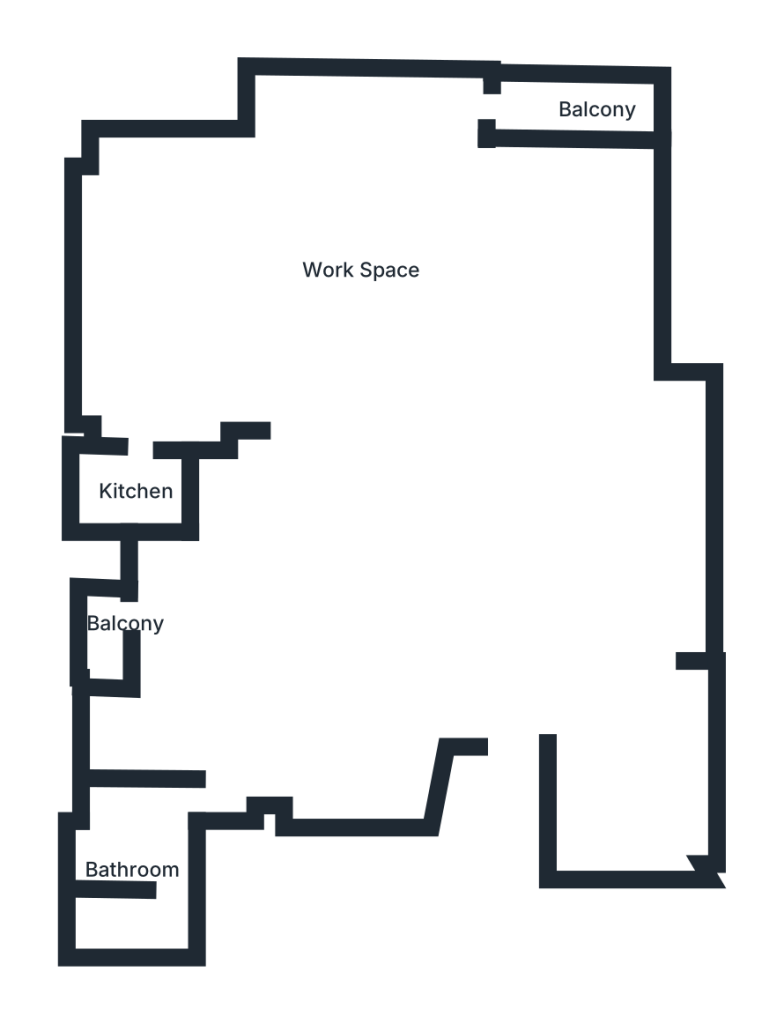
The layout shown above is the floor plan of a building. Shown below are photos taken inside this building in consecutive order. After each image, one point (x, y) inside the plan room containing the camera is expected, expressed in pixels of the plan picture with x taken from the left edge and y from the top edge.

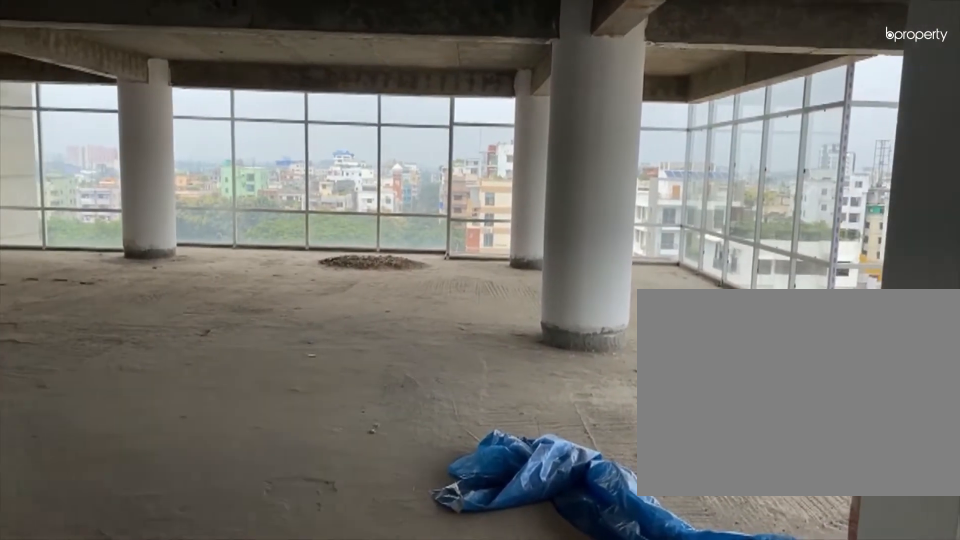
(432, 581)
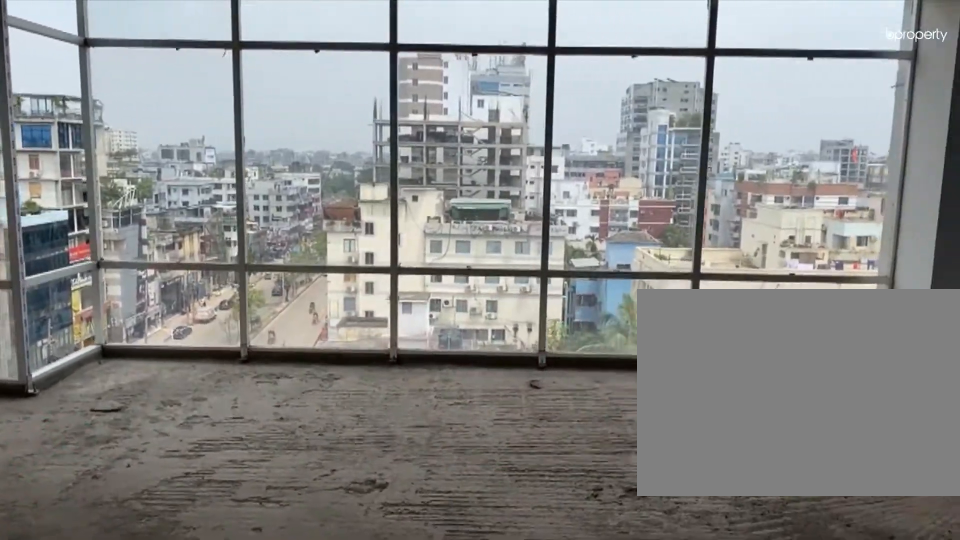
(565, 588)
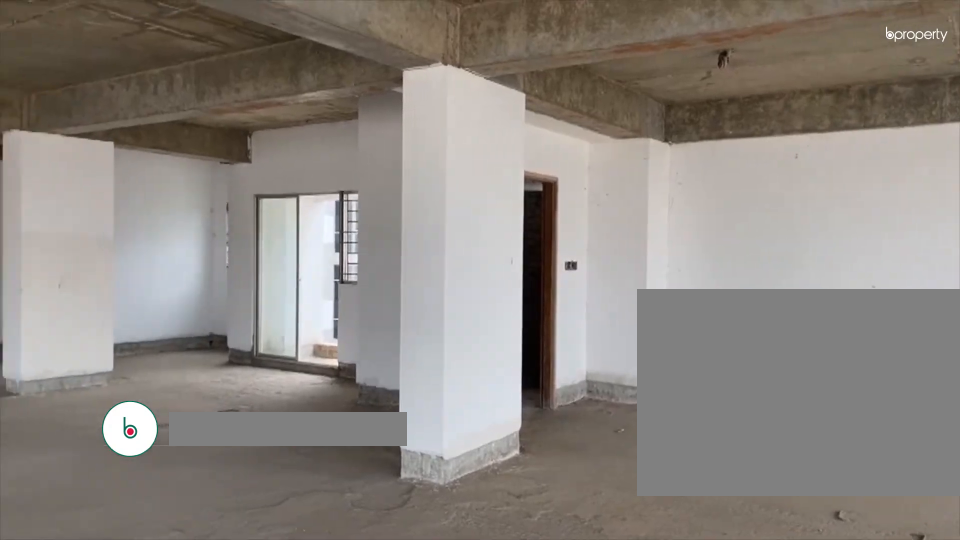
(313, 347)
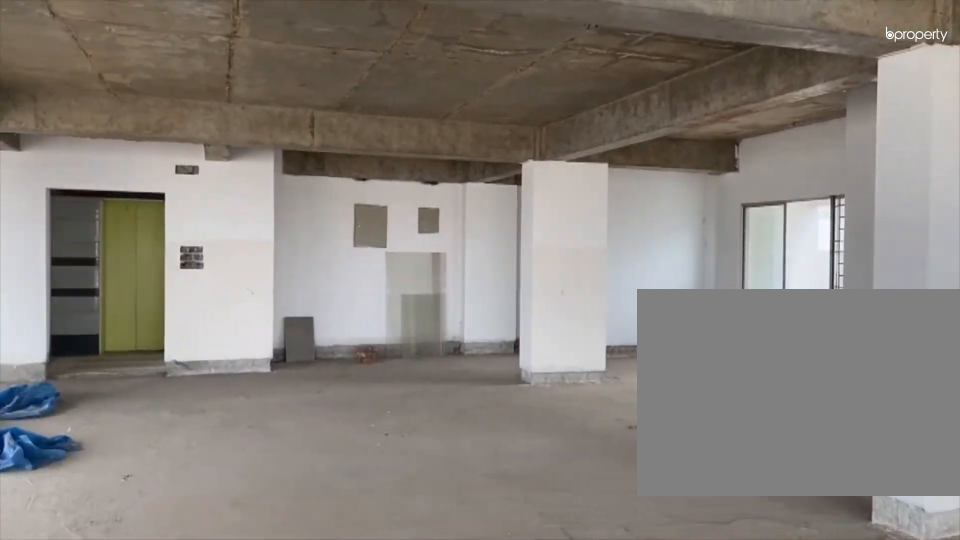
(313, 347)
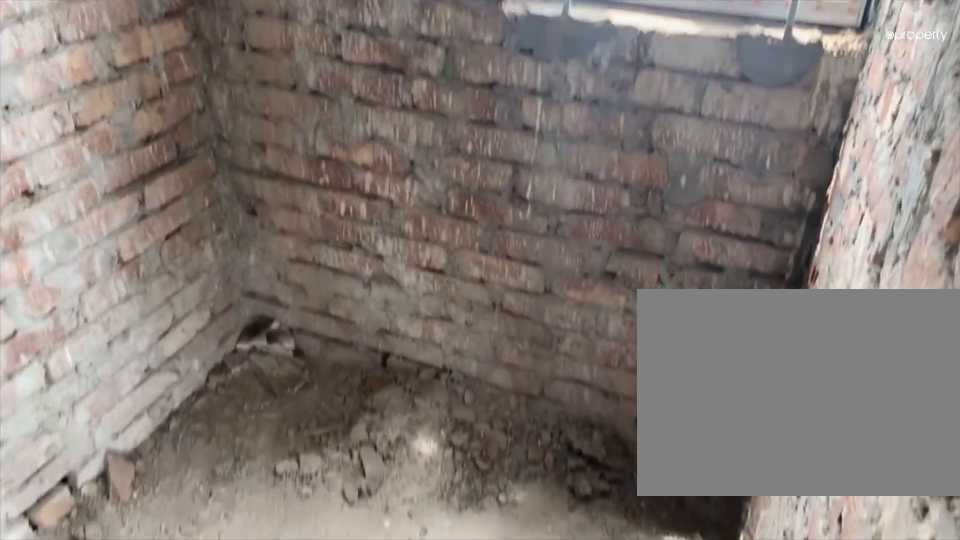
(136, 492)
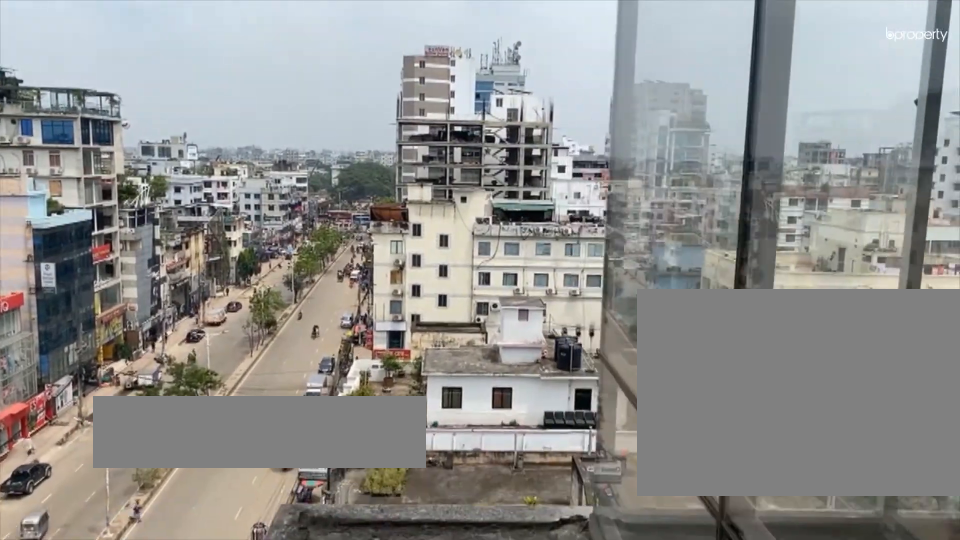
(564, 108)
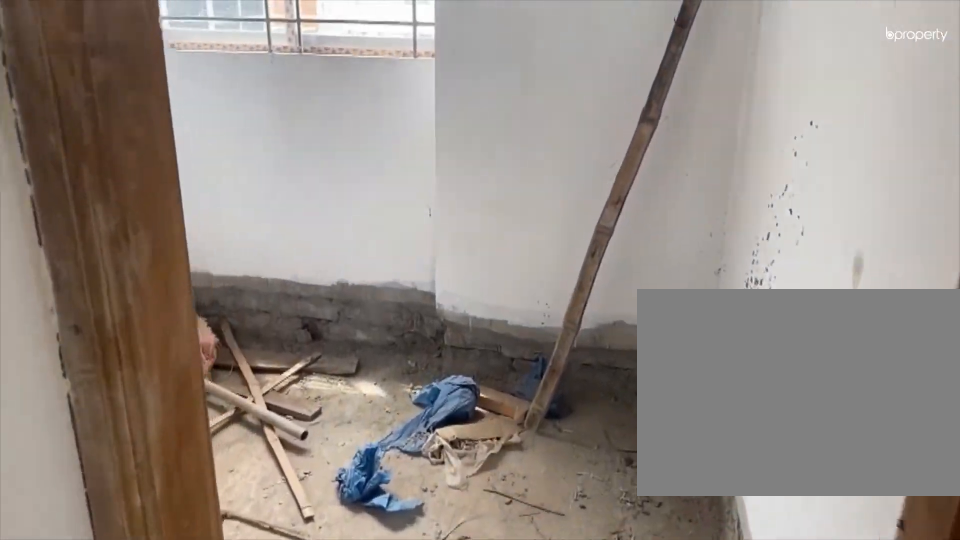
(161, 846)
